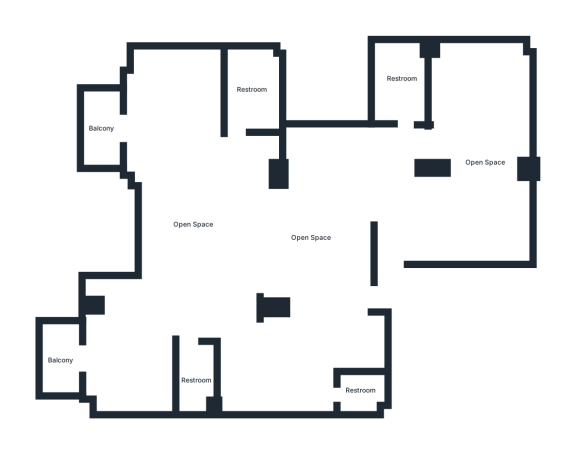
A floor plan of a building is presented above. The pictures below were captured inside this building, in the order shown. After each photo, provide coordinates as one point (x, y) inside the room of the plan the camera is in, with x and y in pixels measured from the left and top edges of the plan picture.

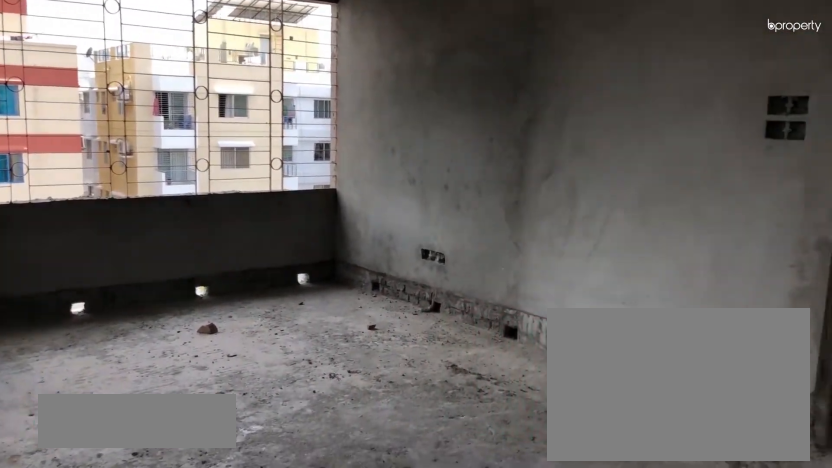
(468, 218)
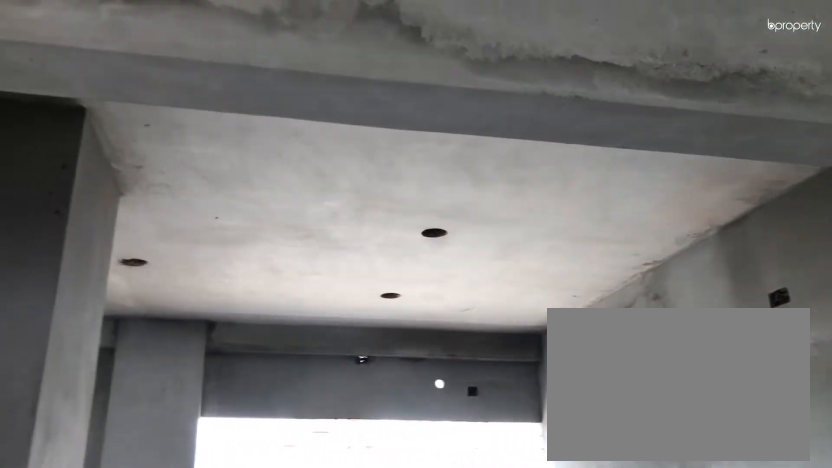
(468, 218)
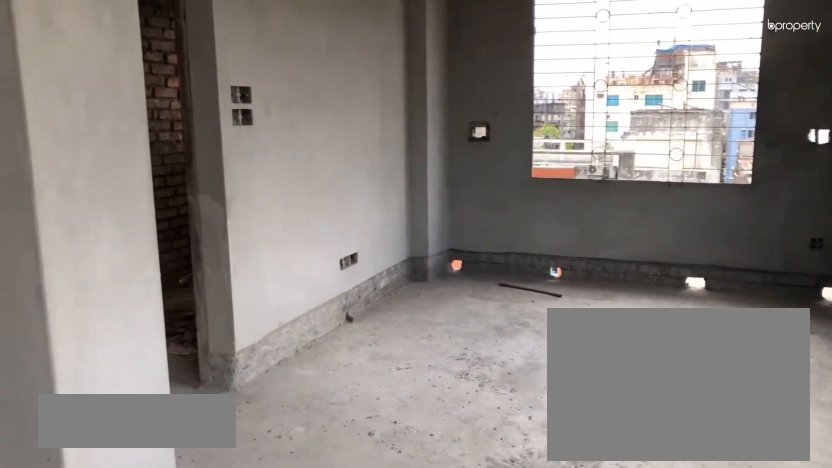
(481, 139)
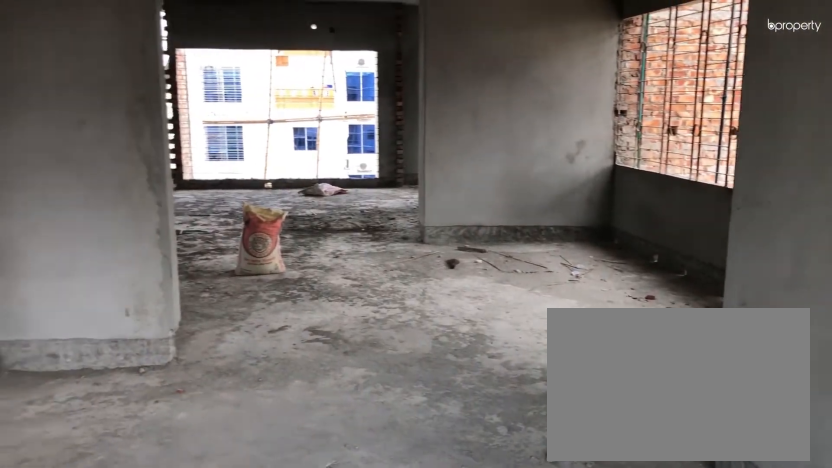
(469, 209)
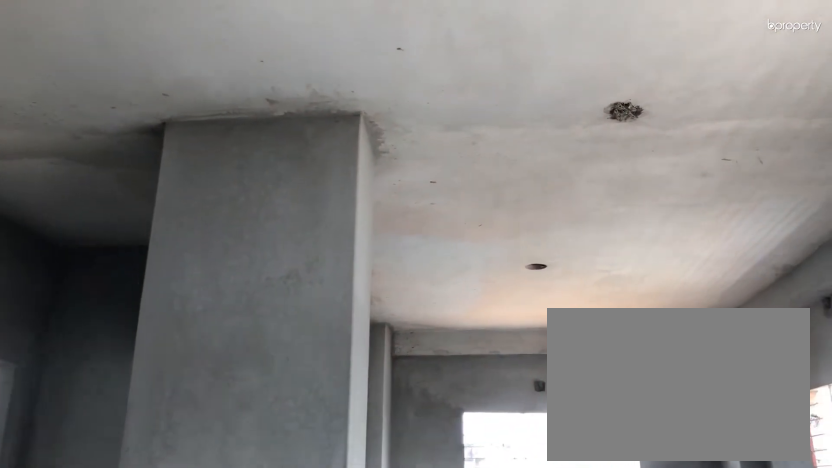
(474, 128)
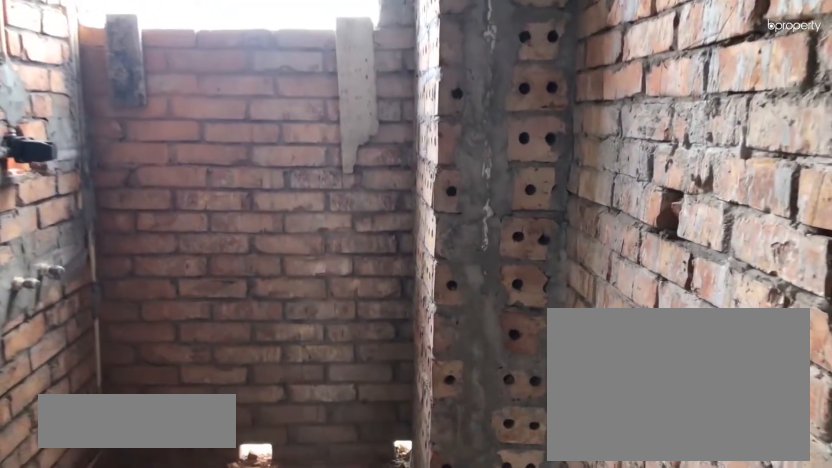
(400, 84)
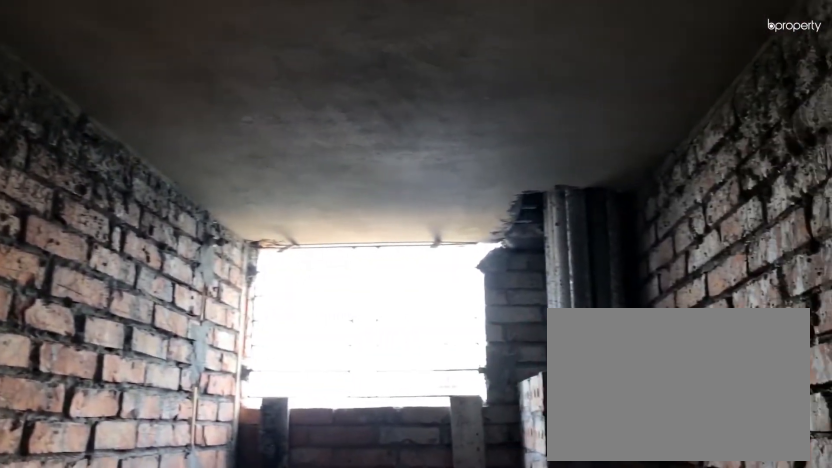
(400, 84)
